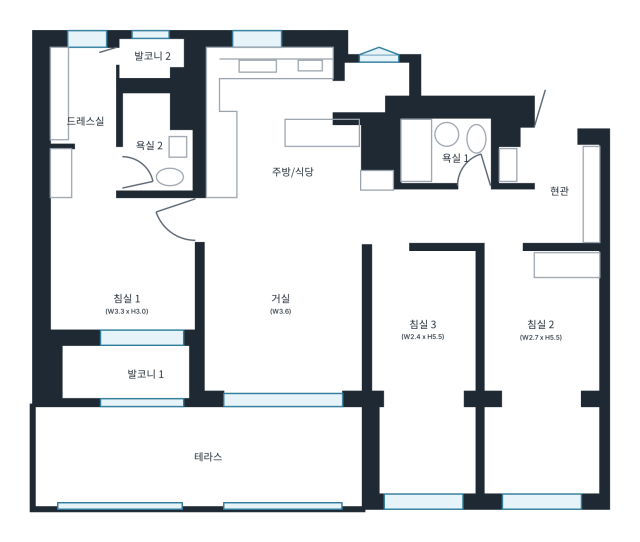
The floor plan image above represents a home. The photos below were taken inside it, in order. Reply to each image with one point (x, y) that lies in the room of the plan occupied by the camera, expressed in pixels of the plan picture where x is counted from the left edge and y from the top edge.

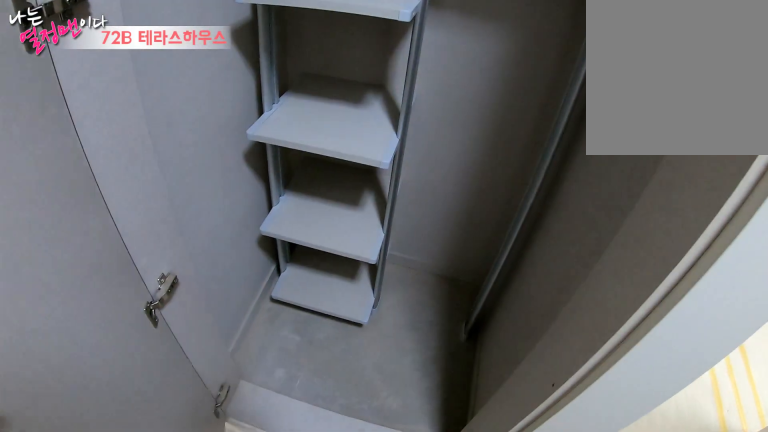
(563, 190)
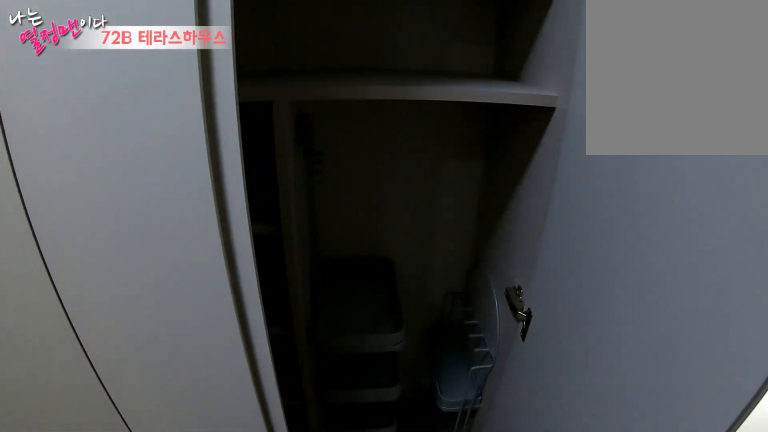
(563, 190)
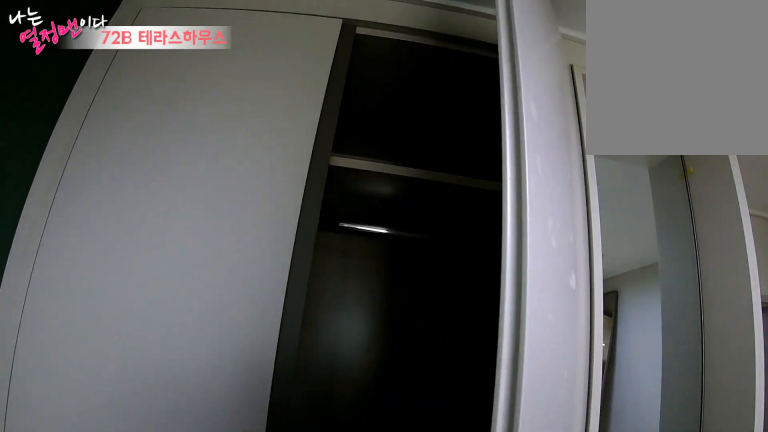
(542, 340)
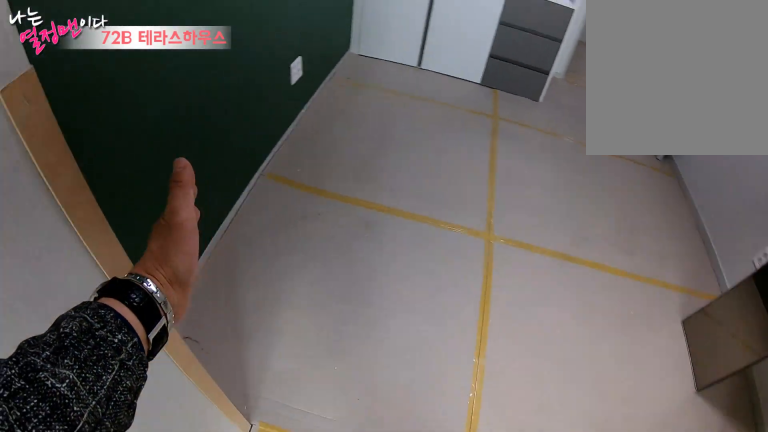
(542, 340)
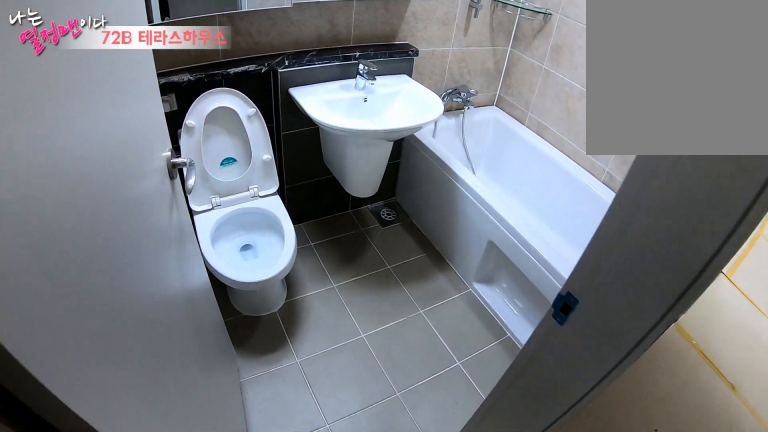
(450, 153)
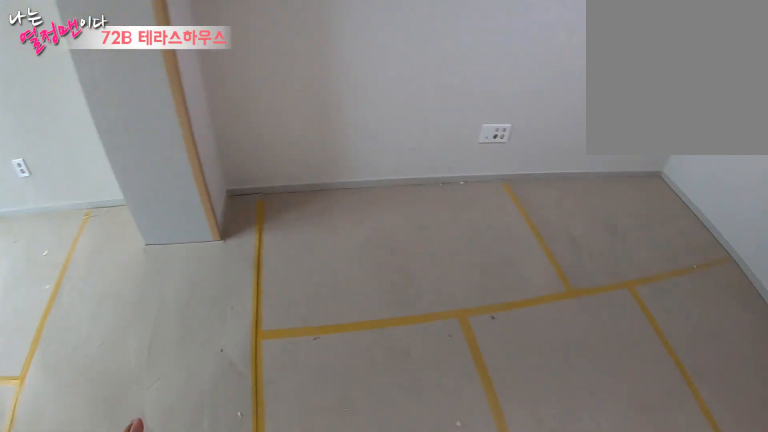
(425, 335)
